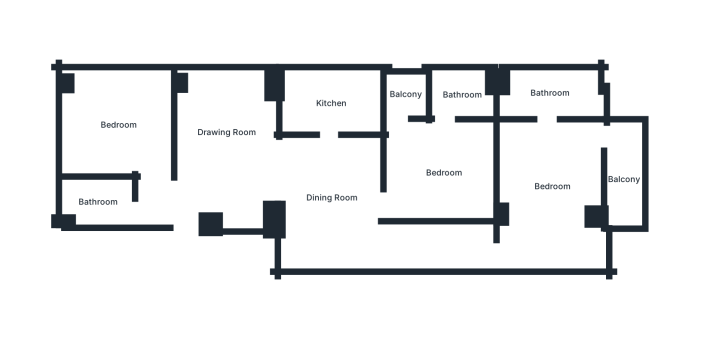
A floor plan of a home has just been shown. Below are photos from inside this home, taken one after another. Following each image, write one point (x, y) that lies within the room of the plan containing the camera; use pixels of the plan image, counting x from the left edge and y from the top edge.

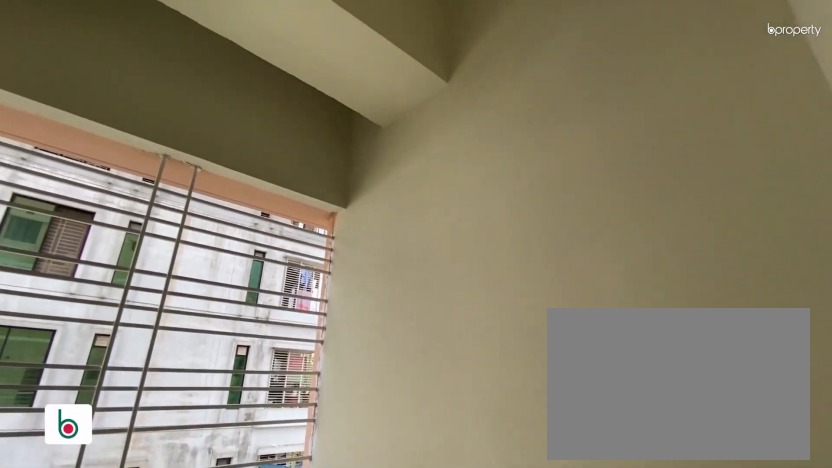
(404, 94)
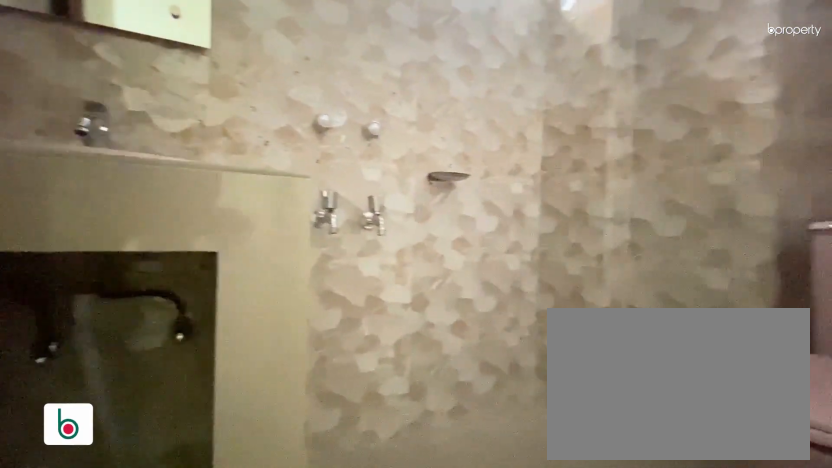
(460, 95)
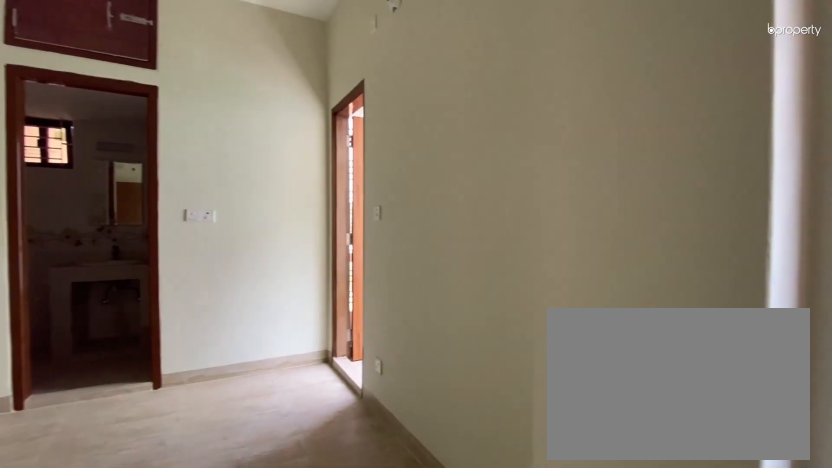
(550, 186)
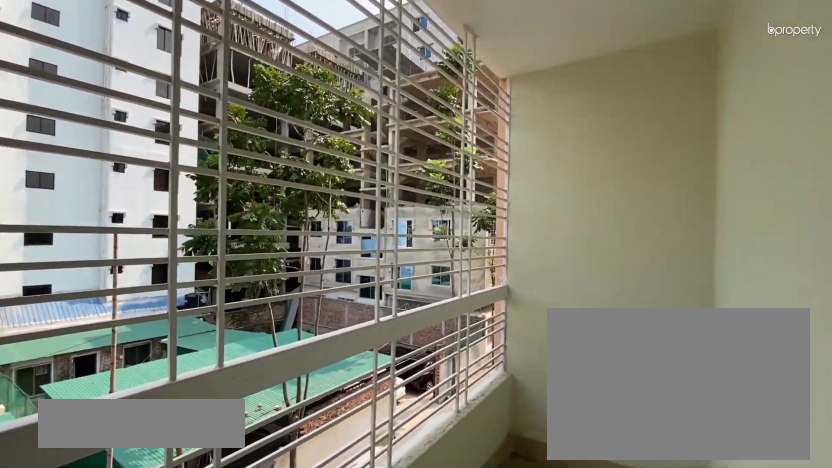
(624, 179)
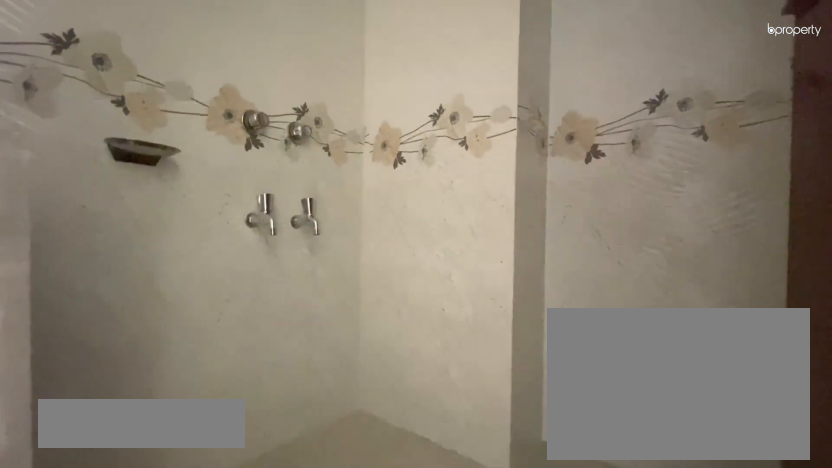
(548, 93)
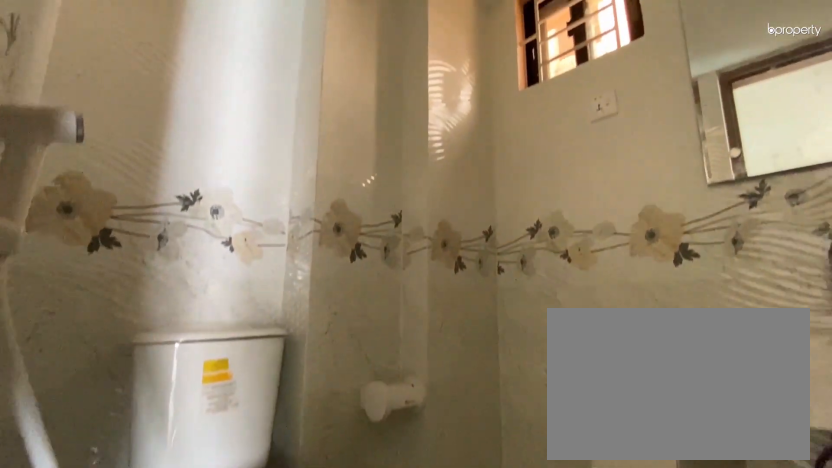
(548, 93)
